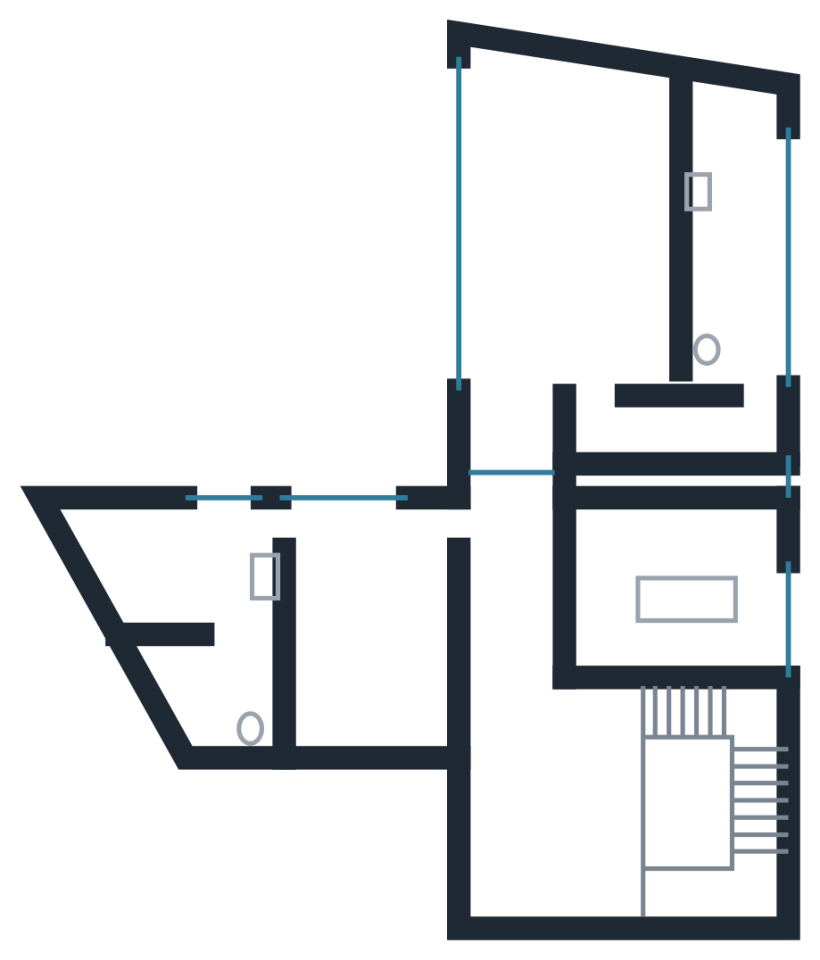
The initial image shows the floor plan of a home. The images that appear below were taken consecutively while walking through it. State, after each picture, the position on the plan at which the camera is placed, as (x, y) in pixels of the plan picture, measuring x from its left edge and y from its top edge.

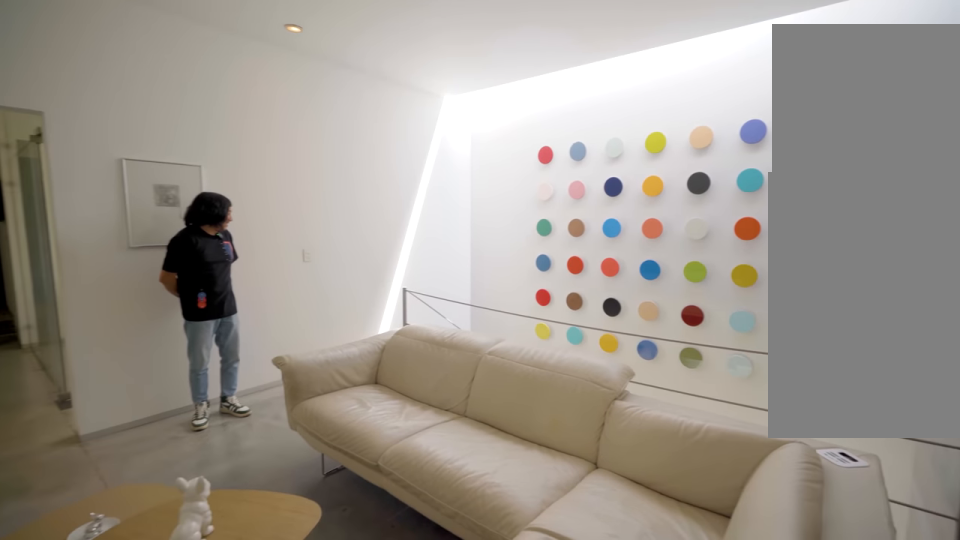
(534, 810)
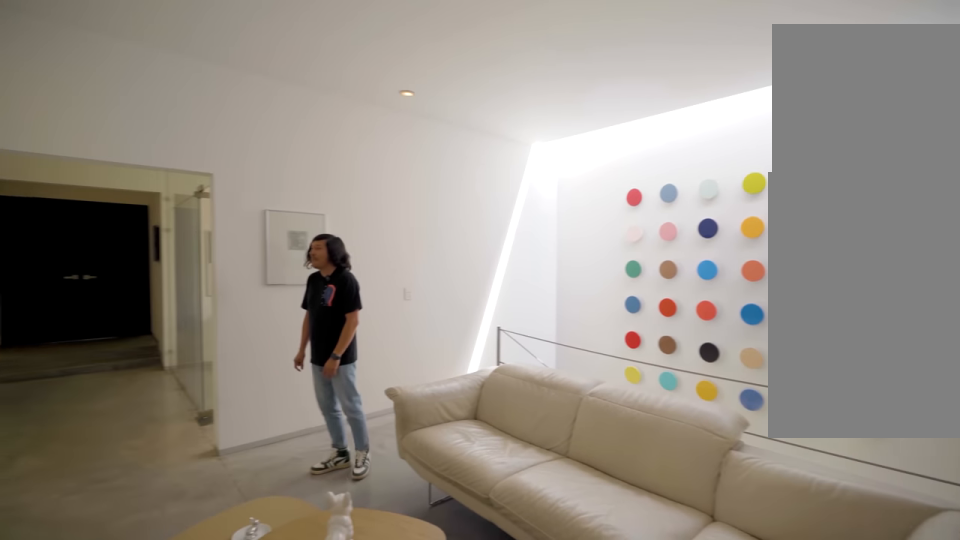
(534, 810)
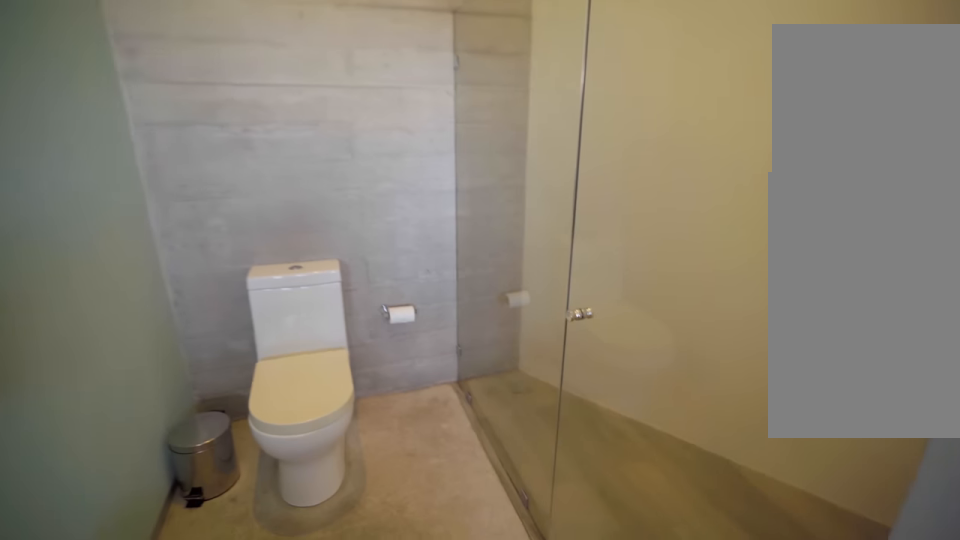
(204, 556)
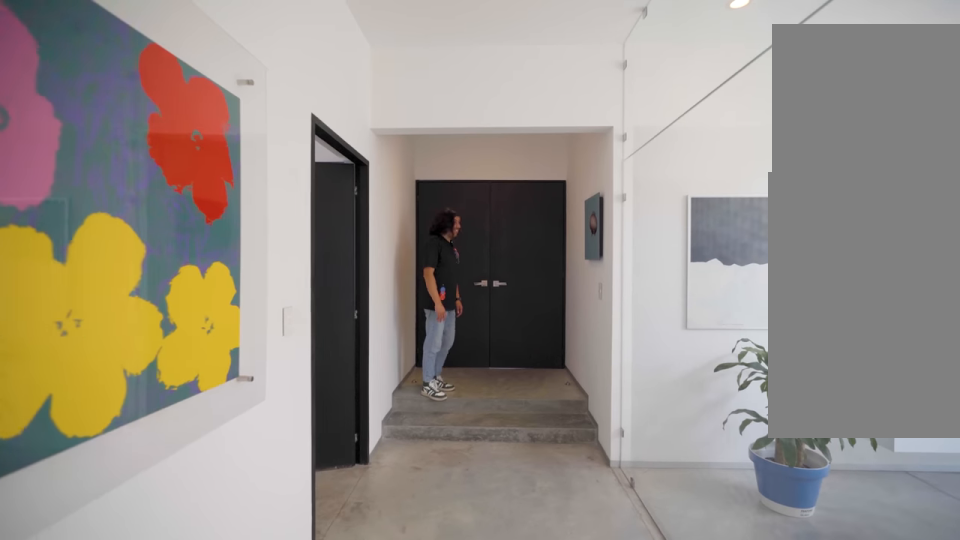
(520, 593)
